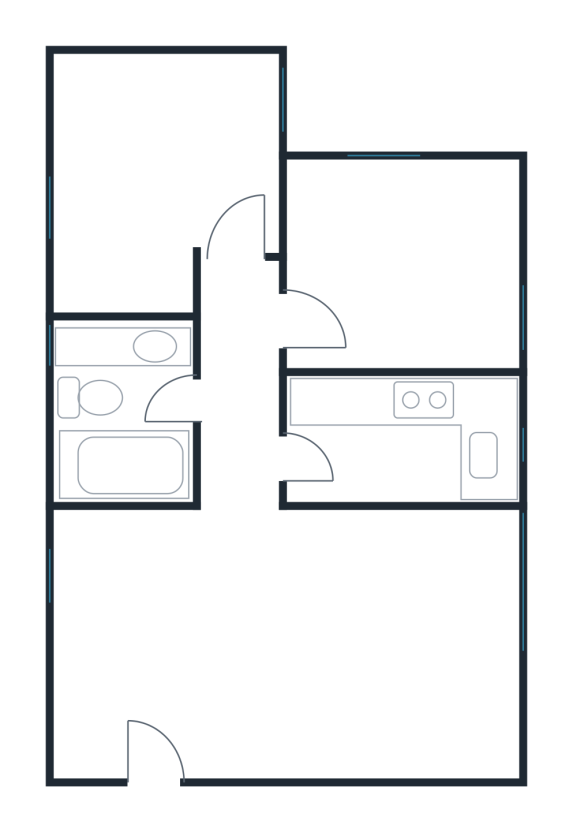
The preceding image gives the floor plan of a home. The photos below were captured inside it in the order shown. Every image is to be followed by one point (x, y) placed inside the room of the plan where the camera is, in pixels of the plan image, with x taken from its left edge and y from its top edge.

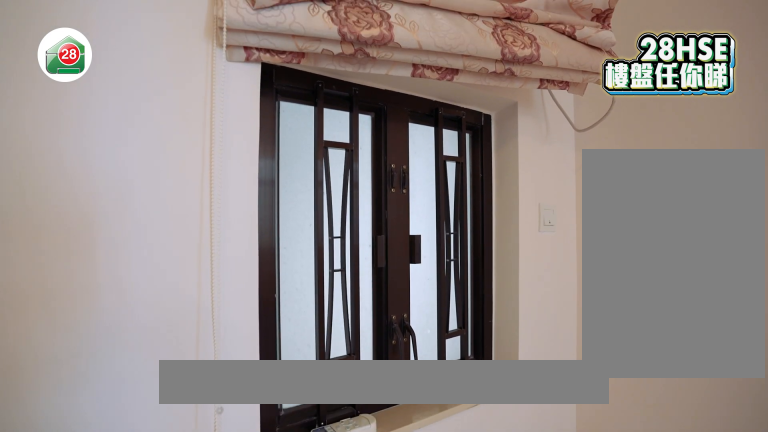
(252, 641)
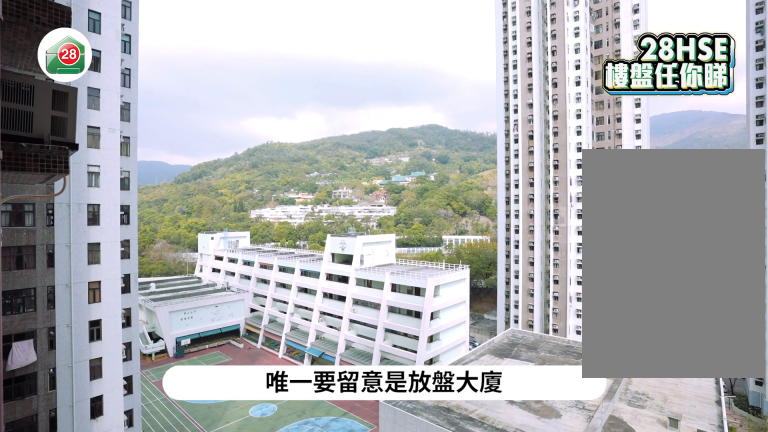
(252, 641)
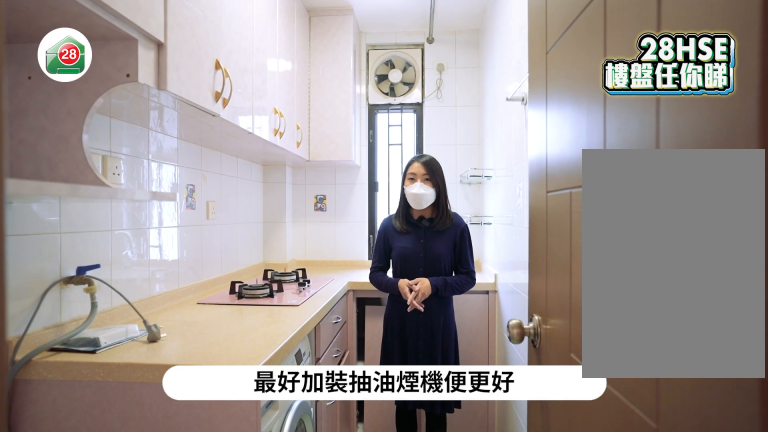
(360, 438)
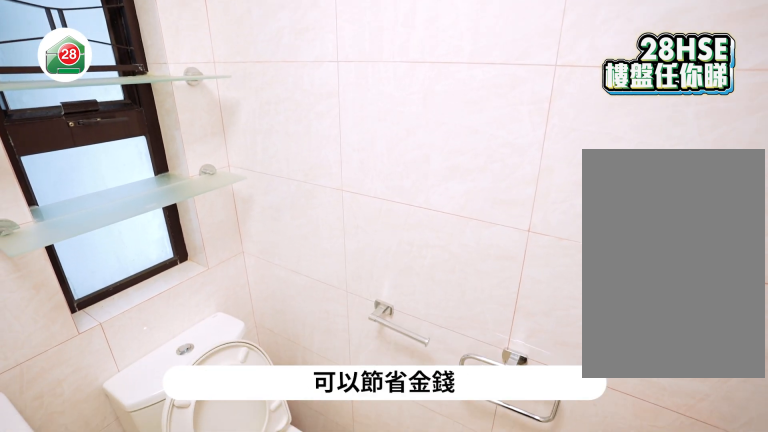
(143, 418)
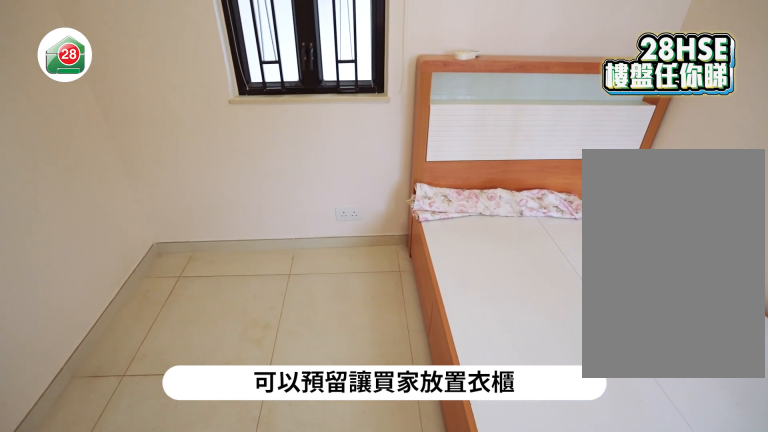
(143, 161)
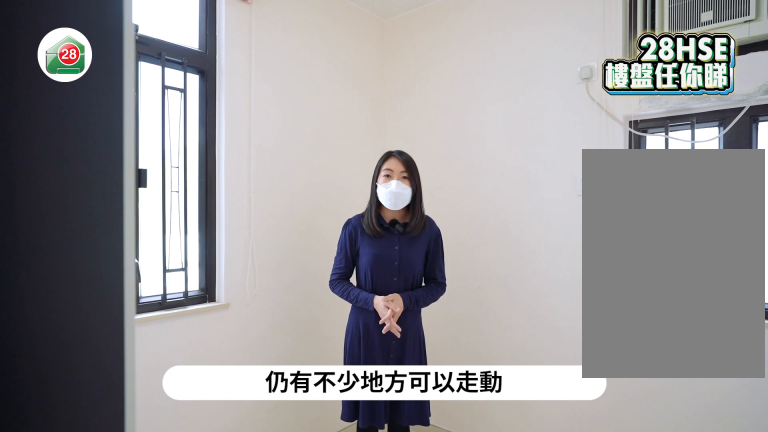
(406, 248)
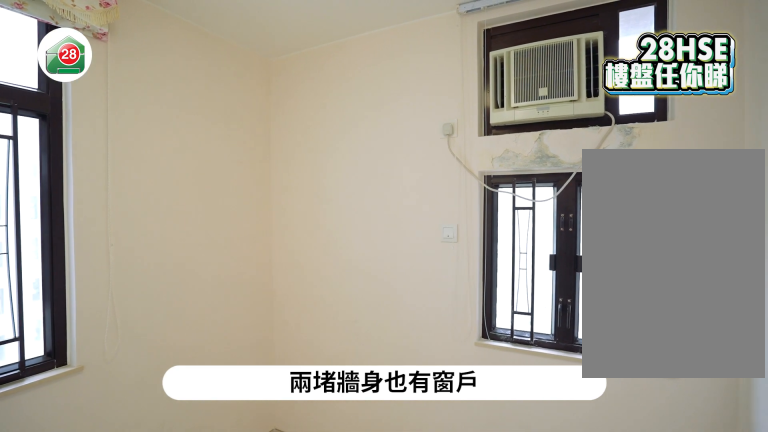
(406, 248)
